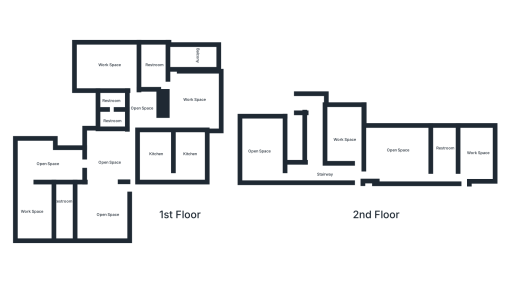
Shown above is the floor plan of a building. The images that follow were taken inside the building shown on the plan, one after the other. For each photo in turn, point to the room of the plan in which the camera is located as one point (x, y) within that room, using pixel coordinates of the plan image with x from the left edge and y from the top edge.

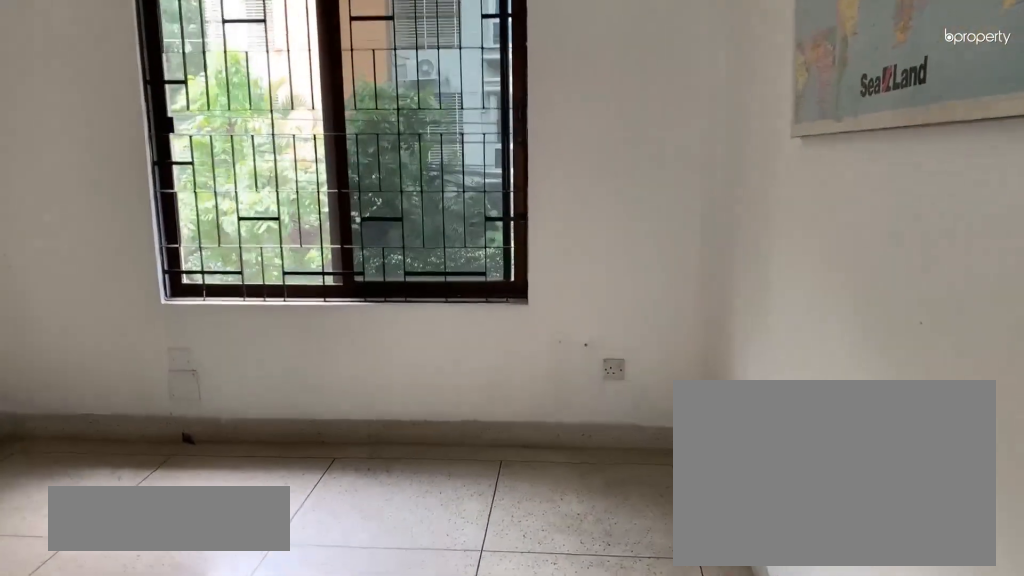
(346, 137)
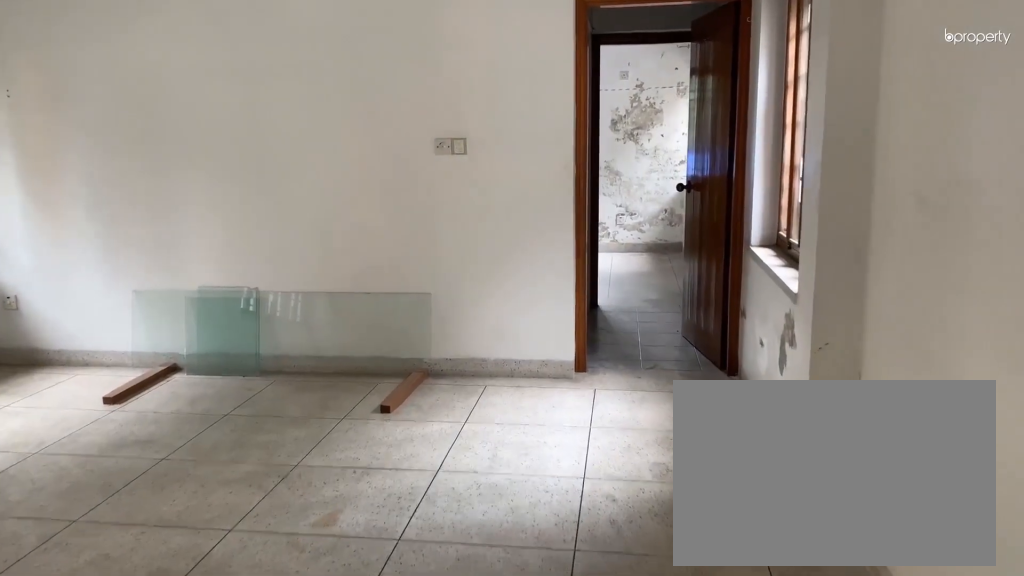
(400, 155)
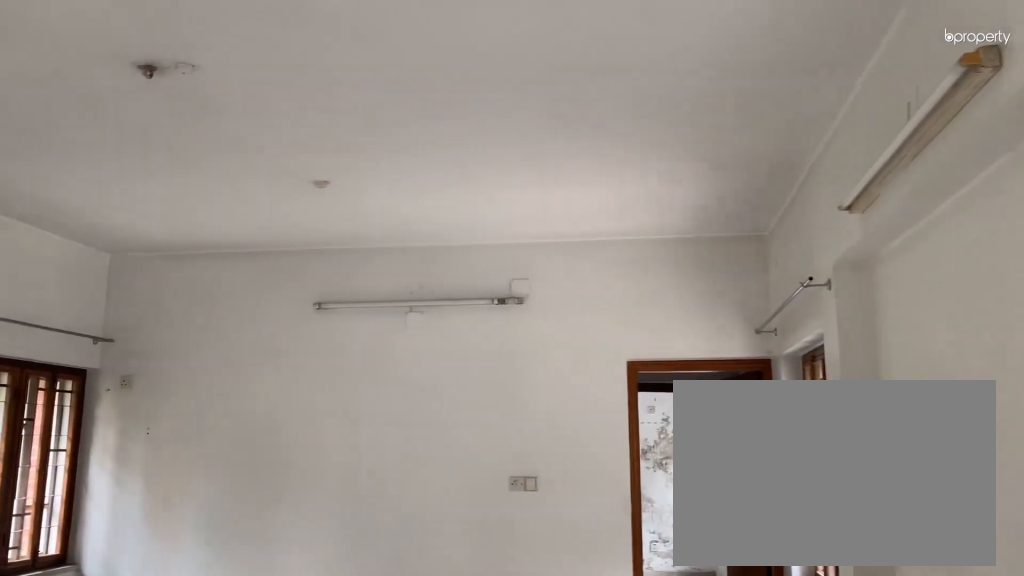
(402, 157)
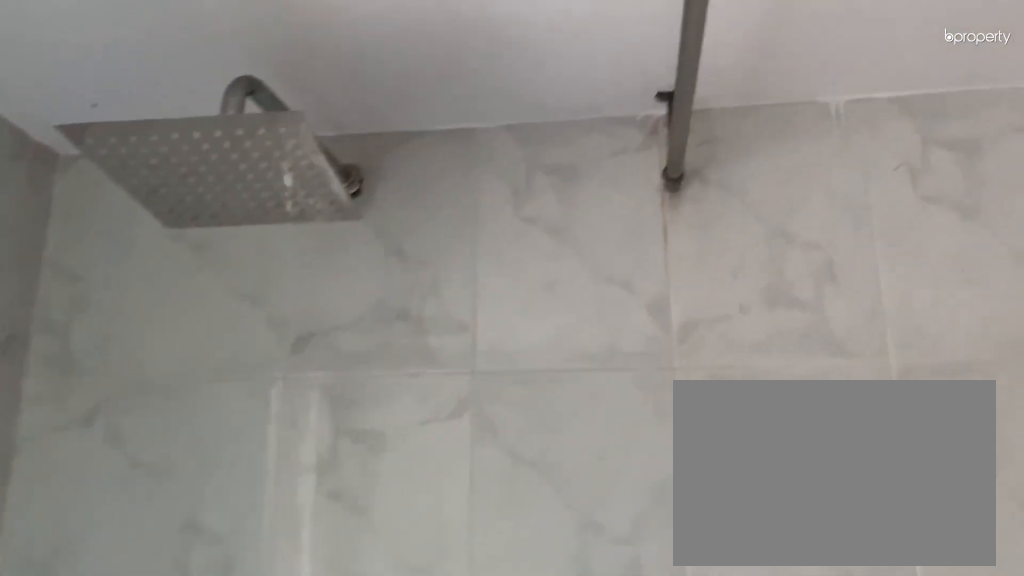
(446, 158)
